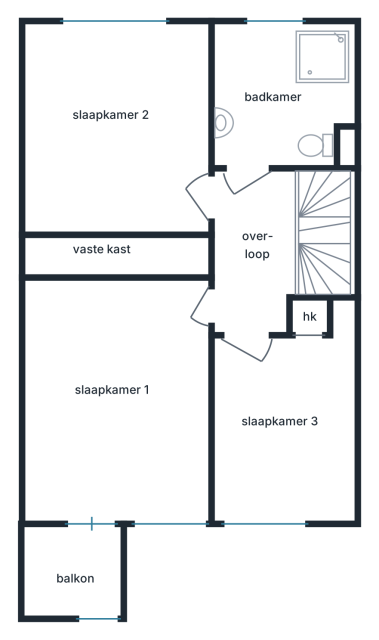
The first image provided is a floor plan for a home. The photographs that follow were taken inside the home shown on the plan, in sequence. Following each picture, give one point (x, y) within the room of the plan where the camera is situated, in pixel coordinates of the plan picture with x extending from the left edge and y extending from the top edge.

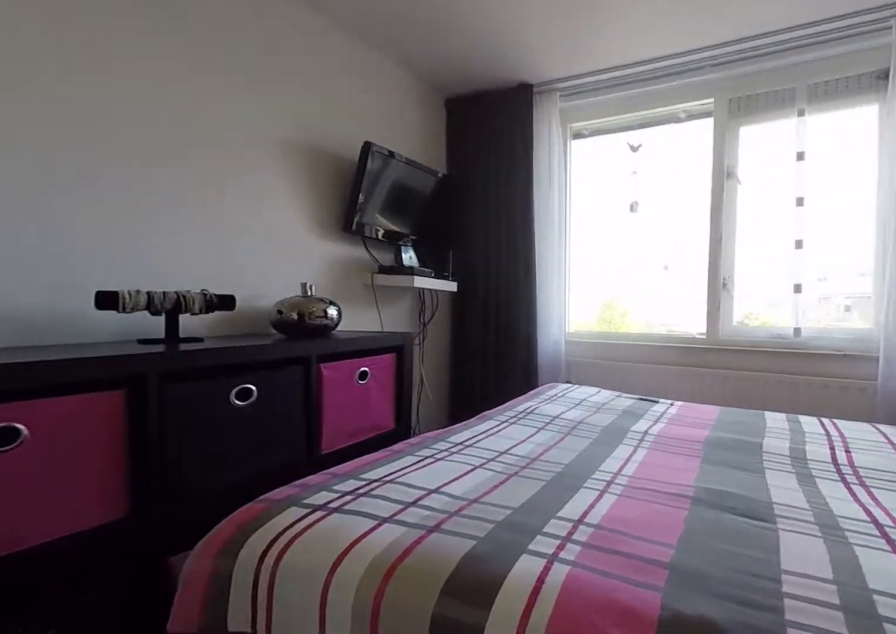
(119, 131)
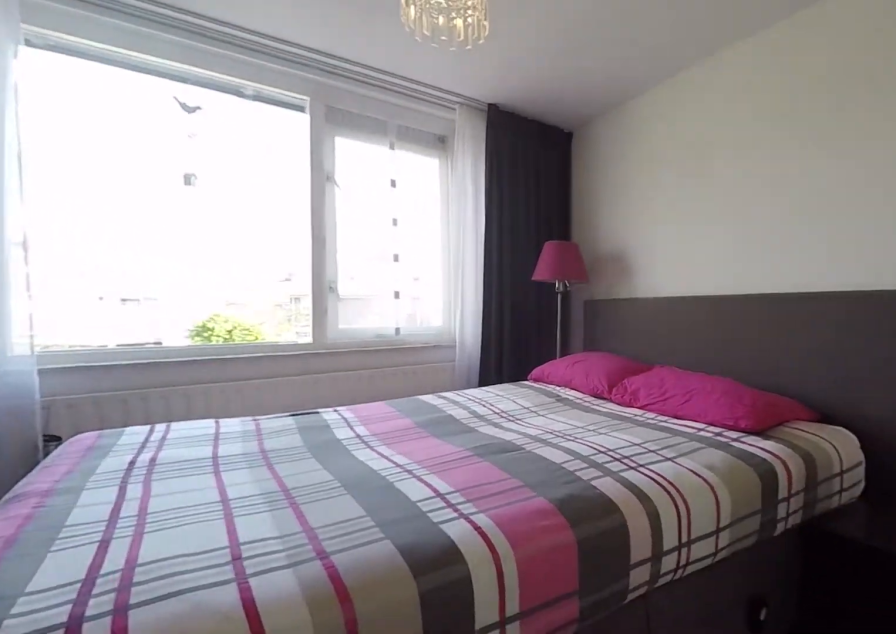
(119, 131)
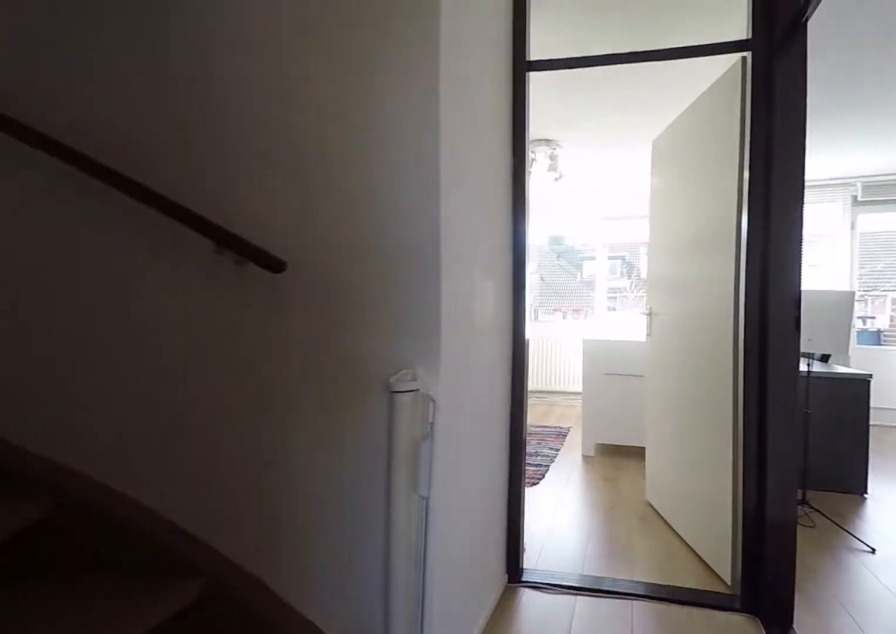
(254, 250)
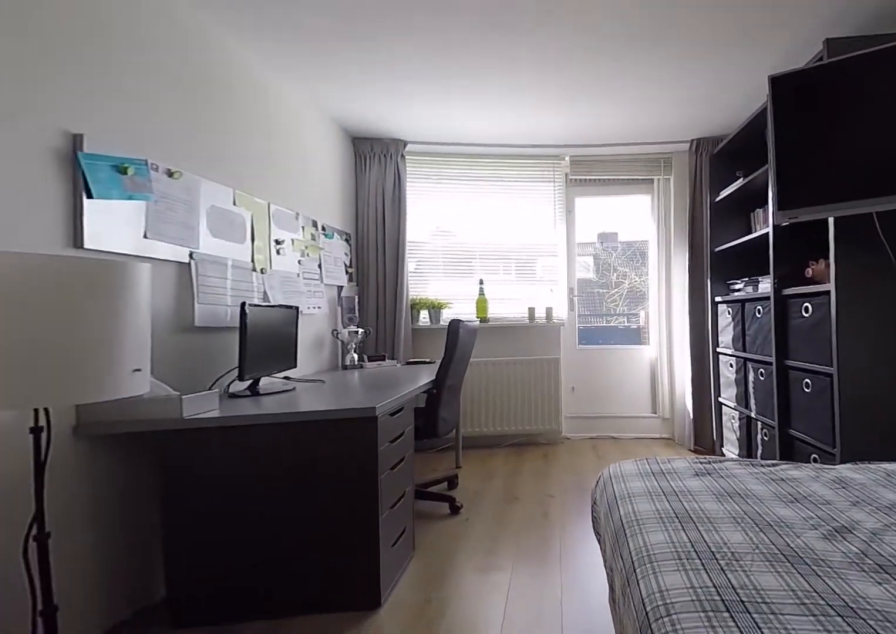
(121, 505)
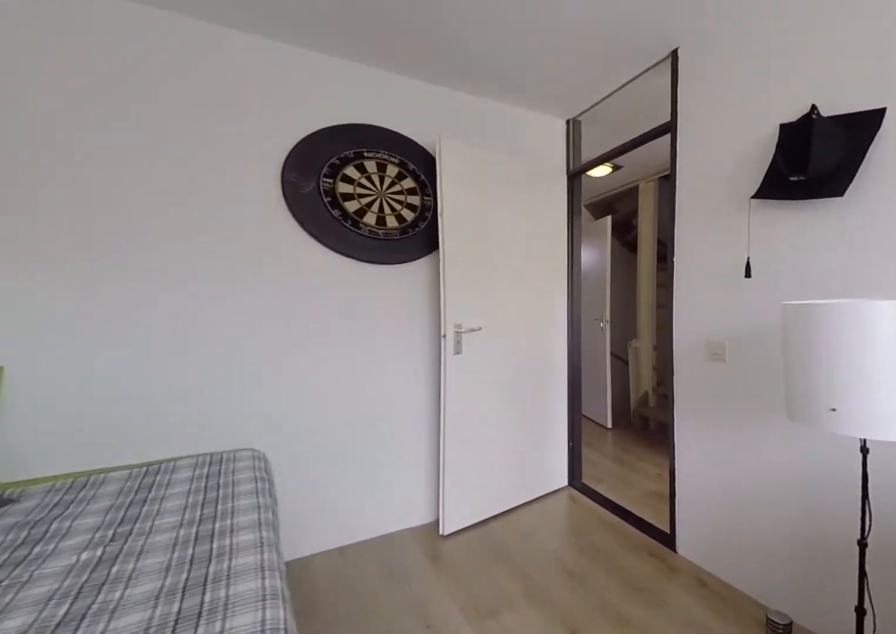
(121, 505)
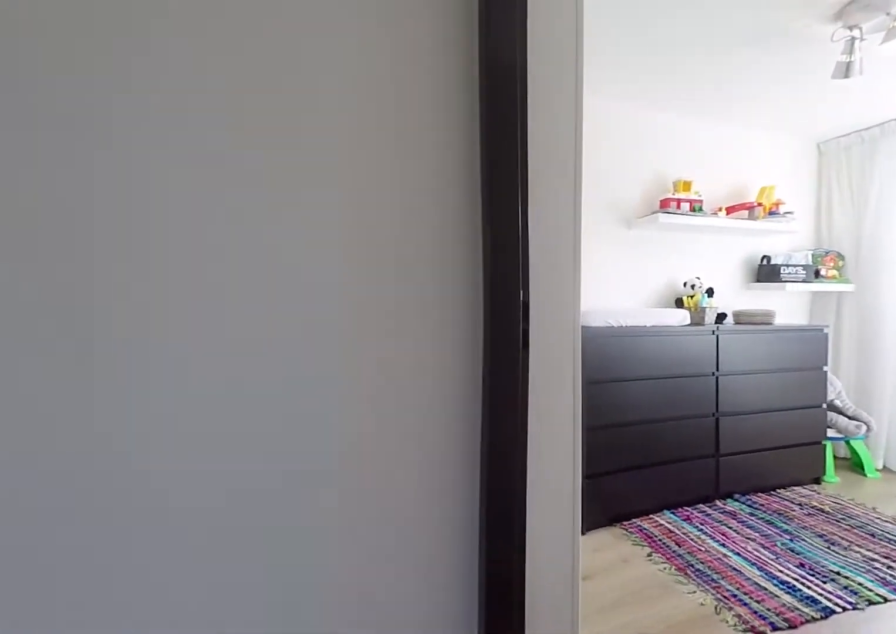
(254, 250)
